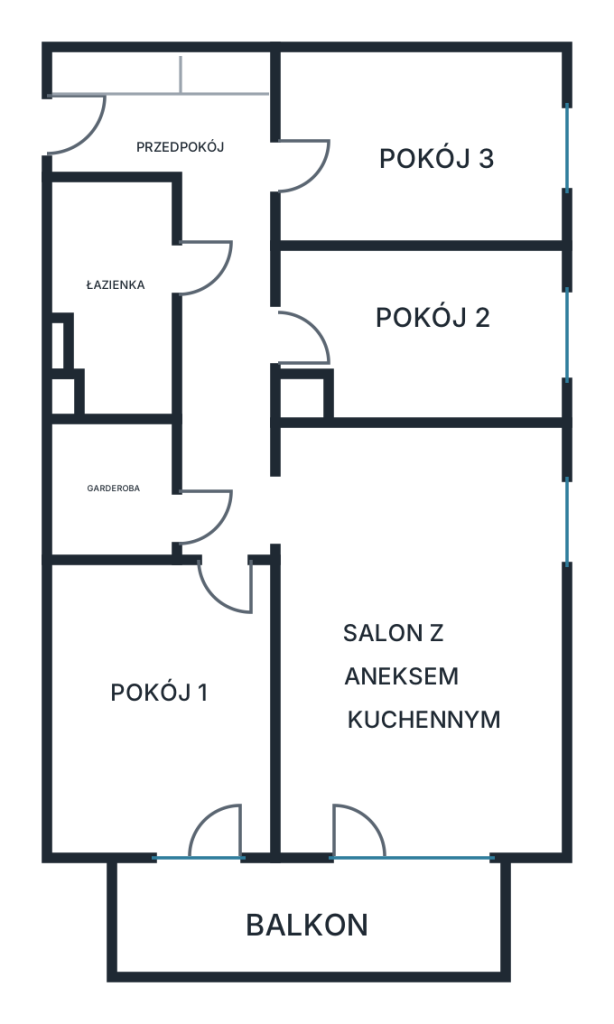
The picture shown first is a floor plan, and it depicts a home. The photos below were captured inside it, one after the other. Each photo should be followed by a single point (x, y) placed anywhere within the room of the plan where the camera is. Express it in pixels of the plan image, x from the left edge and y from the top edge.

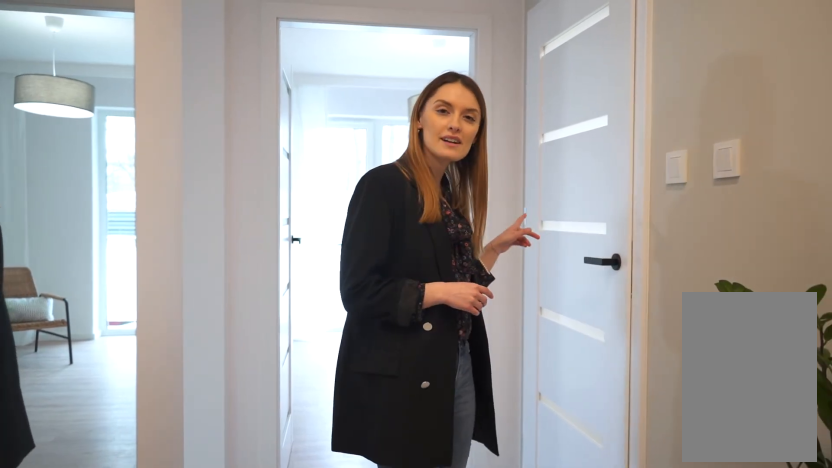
(203, 250)
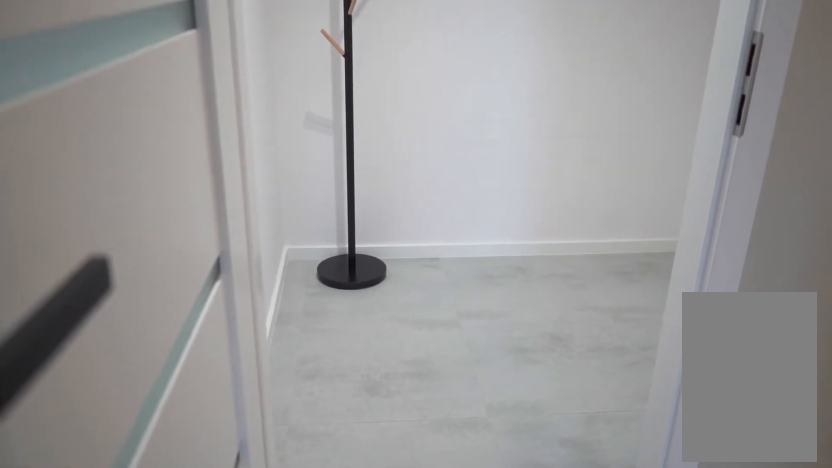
(115, 489)
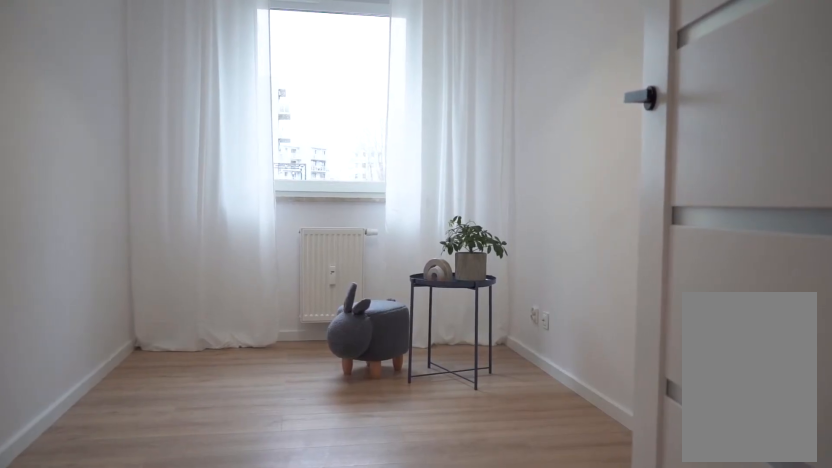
(427, 330)
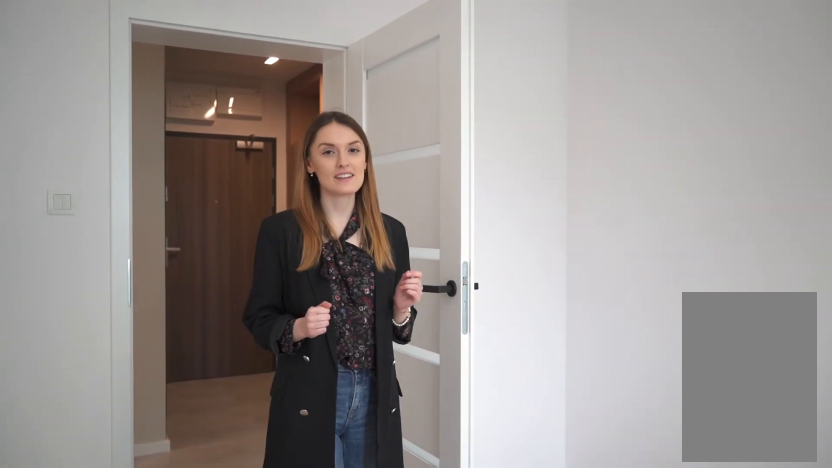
(427, 148)
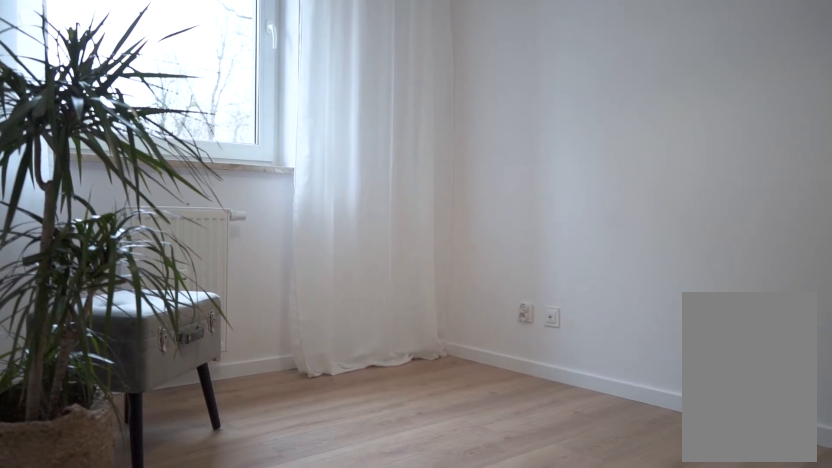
(426, 149)
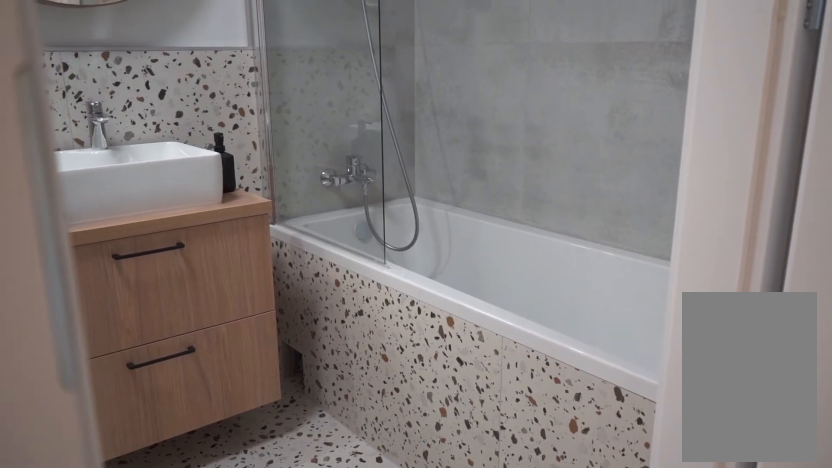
(115, 294)
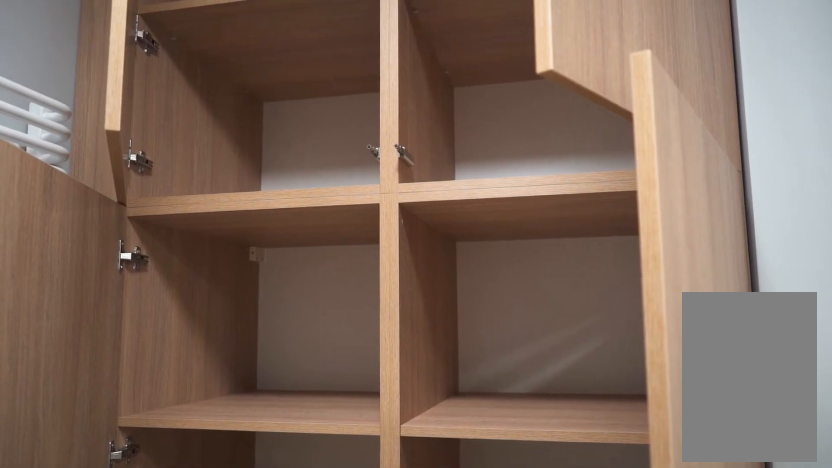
(115, 294)
